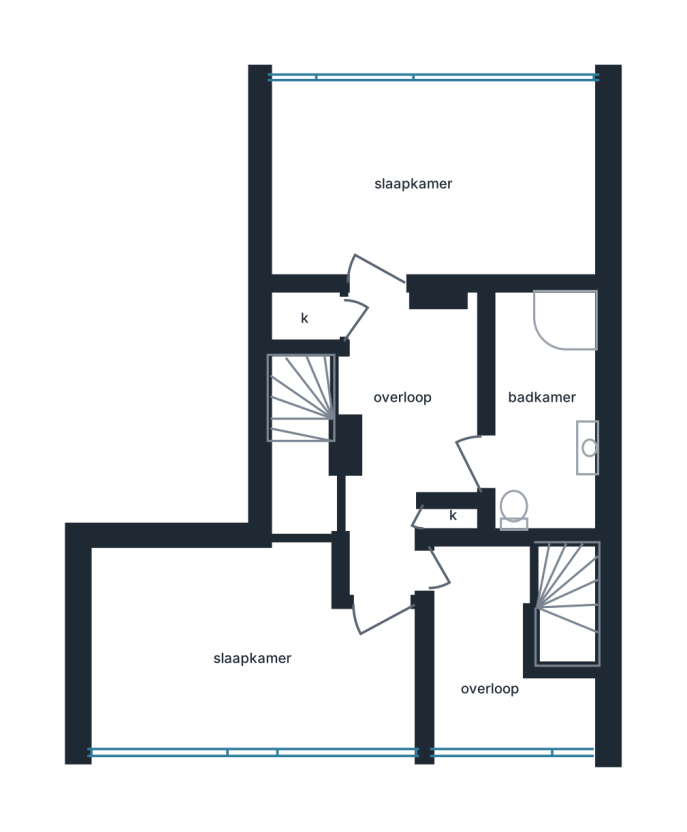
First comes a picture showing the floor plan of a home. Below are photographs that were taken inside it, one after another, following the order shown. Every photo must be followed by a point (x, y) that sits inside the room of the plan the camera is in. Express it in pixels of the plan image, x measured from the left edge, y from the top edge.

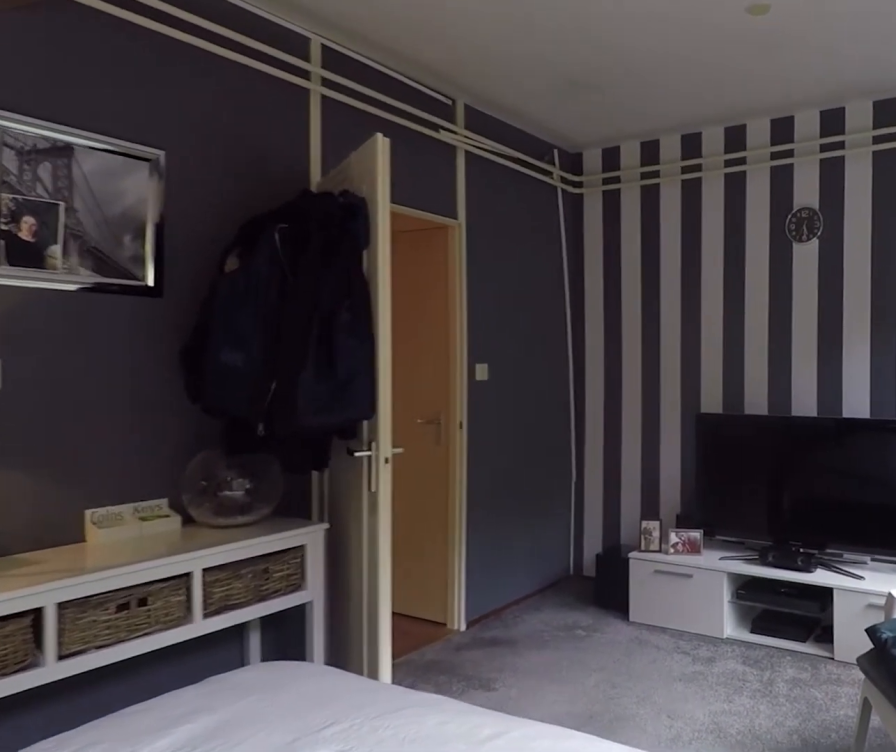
(435, 183)
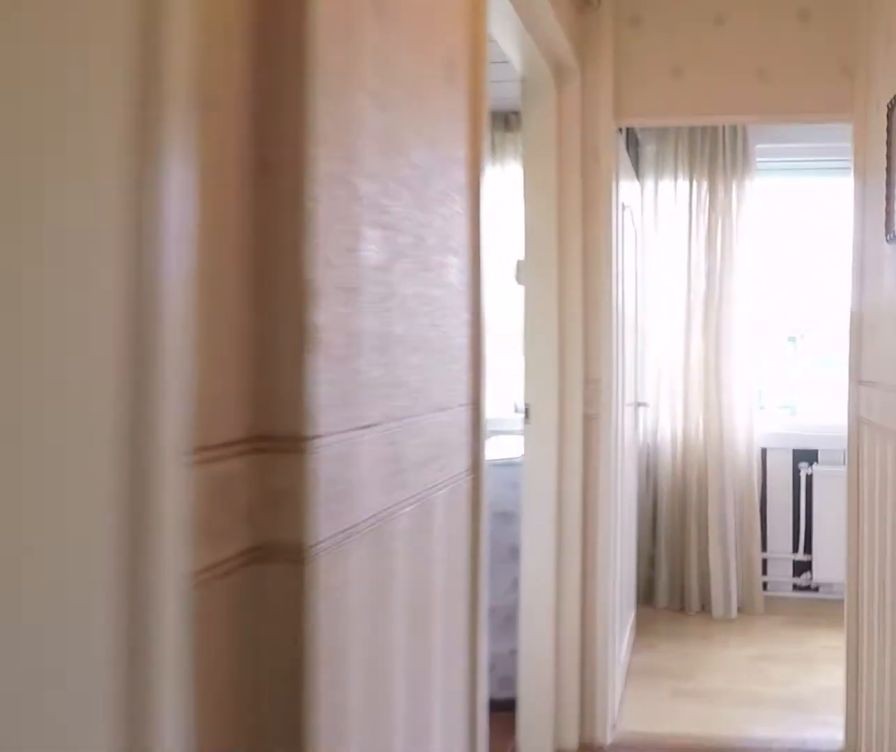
(405, 427)
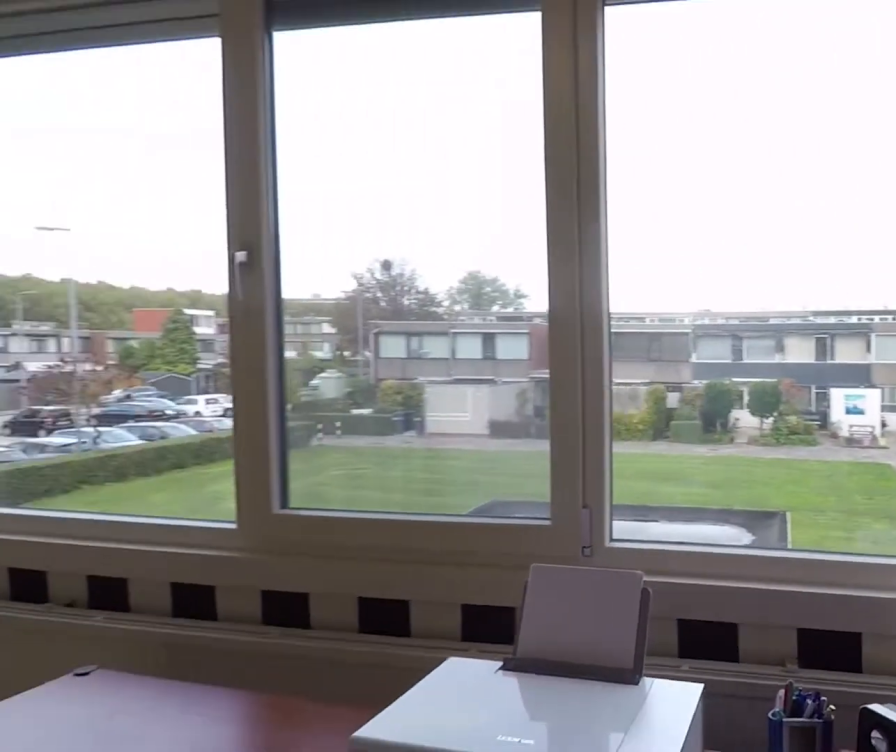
(353, 670)
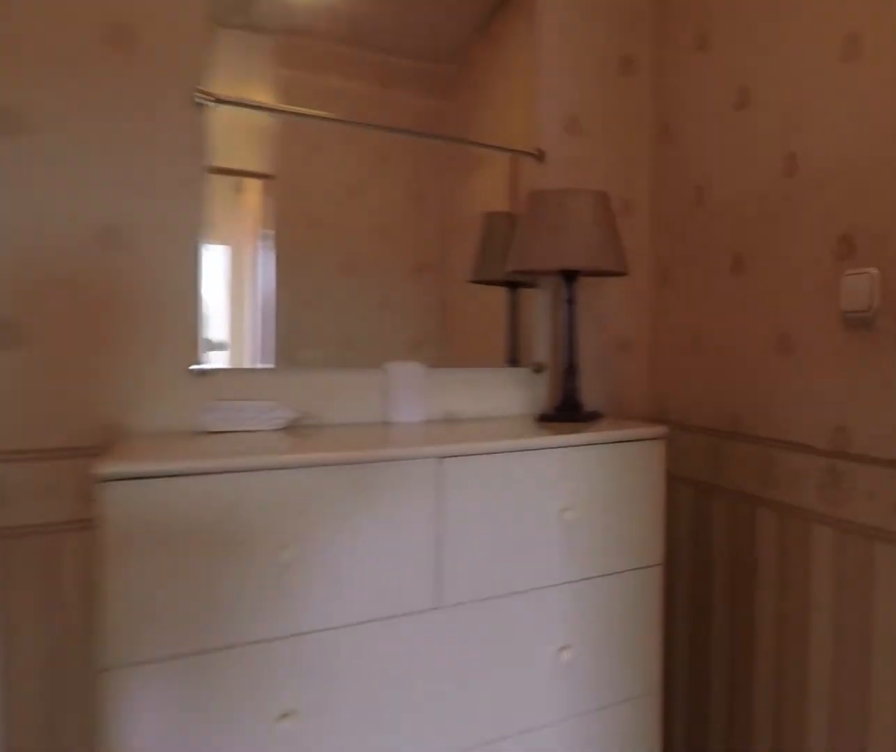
(406, 427)
